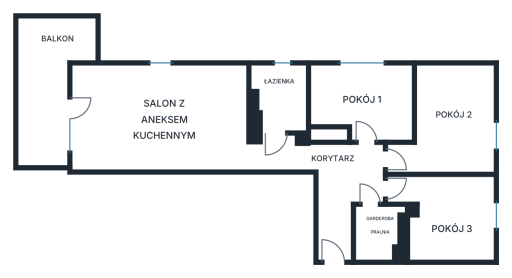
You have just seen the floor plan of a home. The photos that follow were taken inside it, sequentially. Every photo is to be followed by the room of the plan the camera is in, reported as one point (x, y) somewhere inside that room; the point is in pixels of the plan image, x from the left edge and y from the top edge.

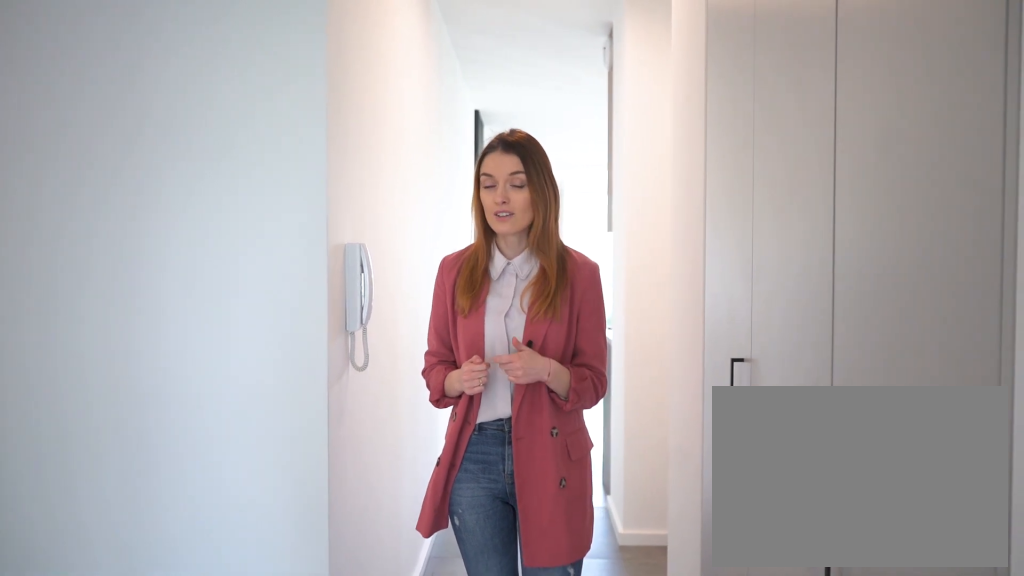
(329, 179)
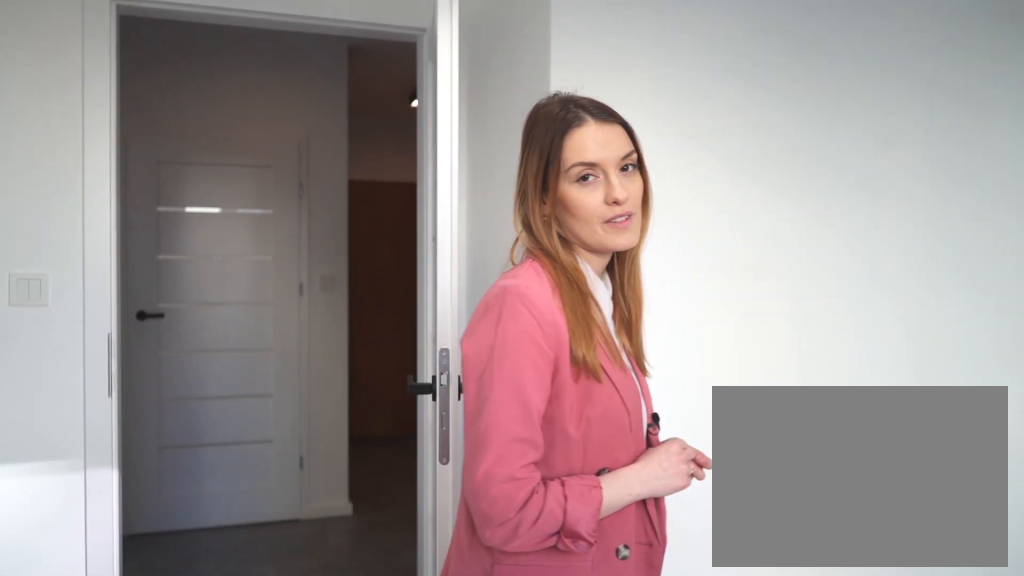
(364, 99)
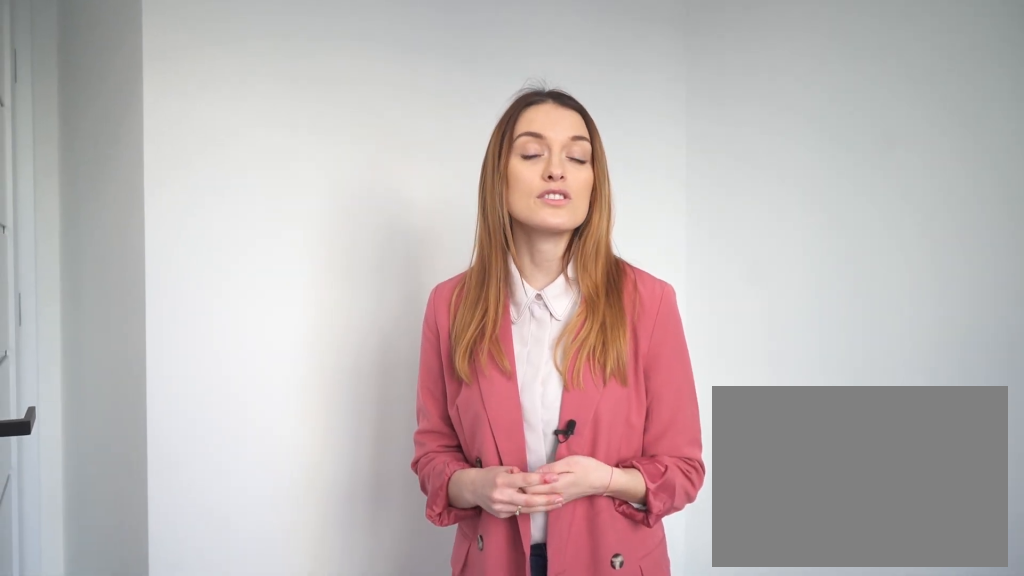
(364, 99)
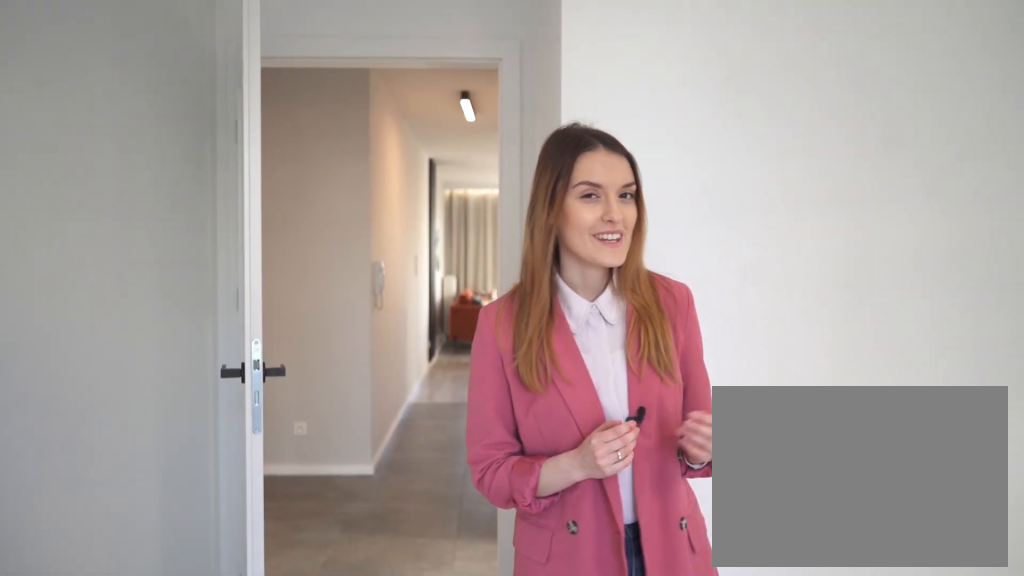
(451, 121)
